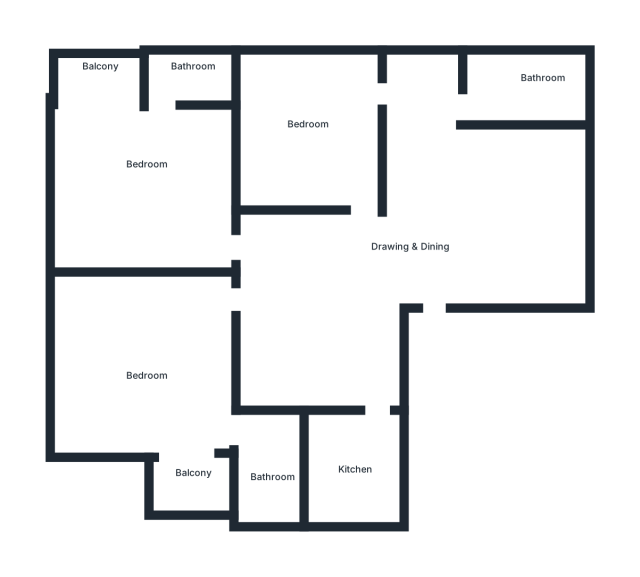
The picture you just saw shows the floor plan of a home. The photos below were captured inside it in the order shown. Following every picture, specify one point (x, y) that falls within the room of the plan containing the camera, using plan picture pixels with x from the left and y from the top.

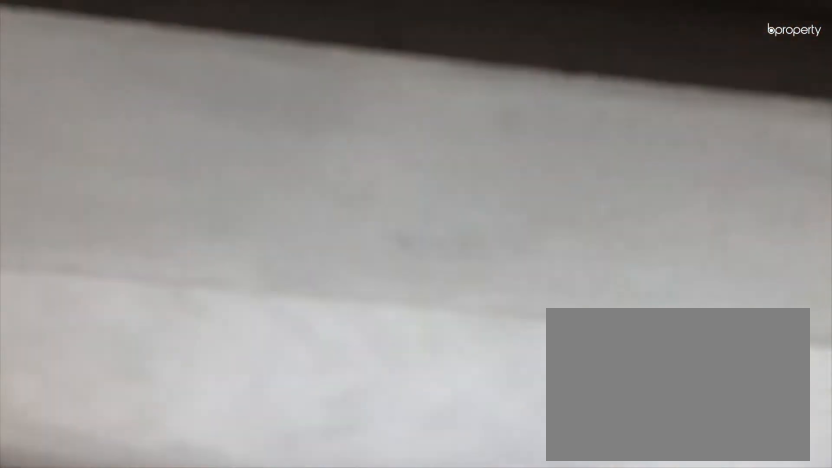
(158, 356)
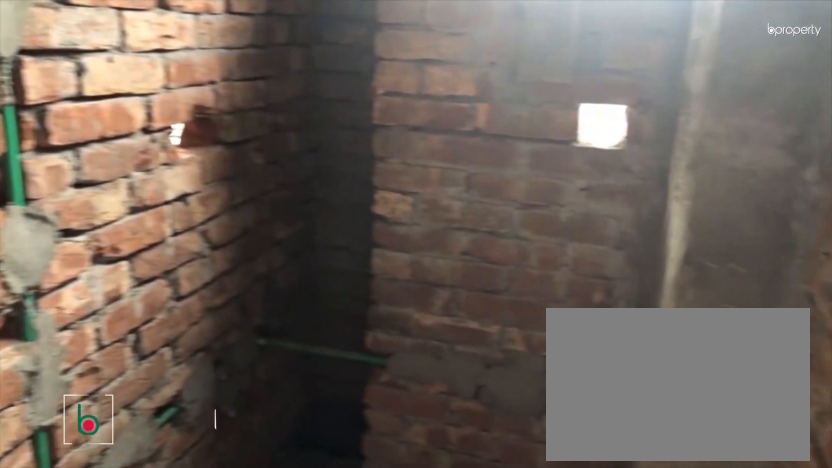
(268, 472)
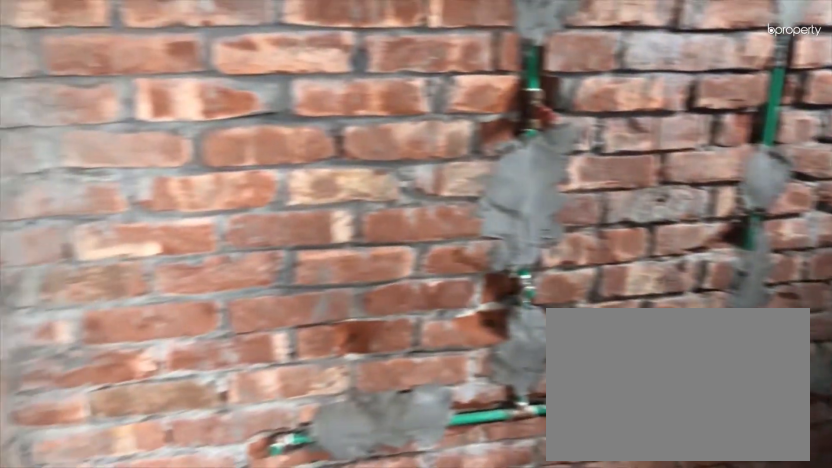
(267, 460)
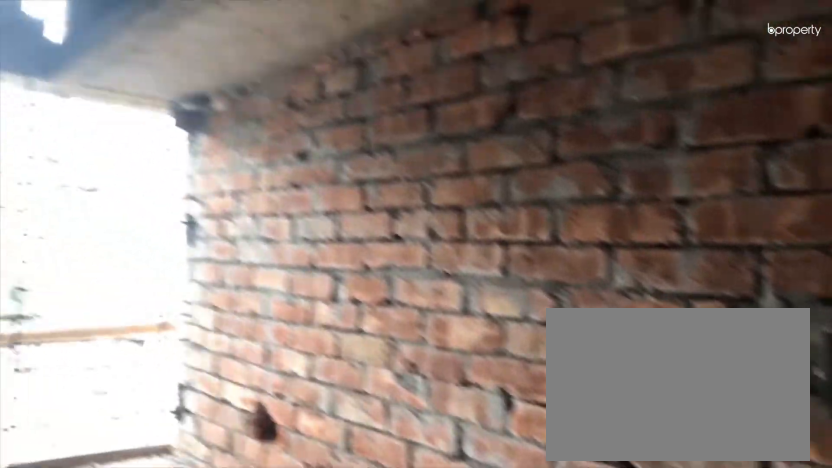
(361, 471)
